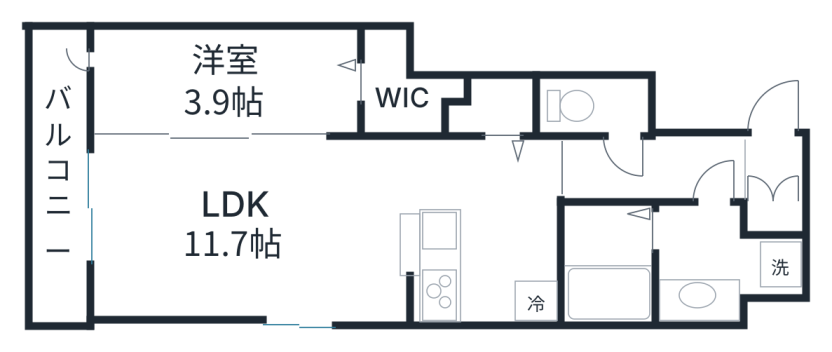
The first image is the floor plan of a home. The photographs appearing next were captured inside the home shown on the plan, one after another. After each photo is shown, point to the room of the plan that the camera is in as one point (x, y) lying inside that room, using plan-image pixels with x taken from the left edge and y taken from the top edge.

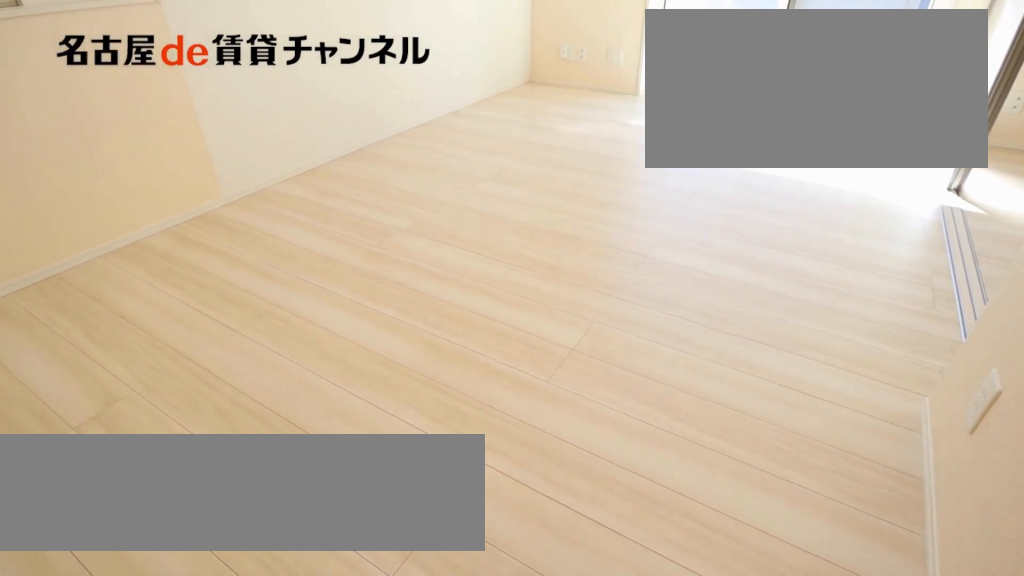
(253, 232)
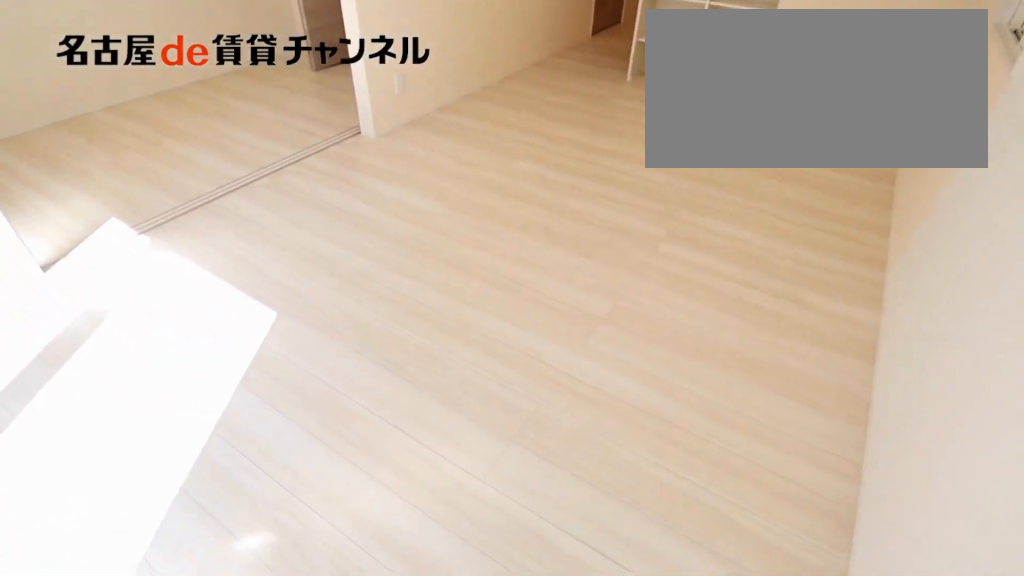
(253, 232)
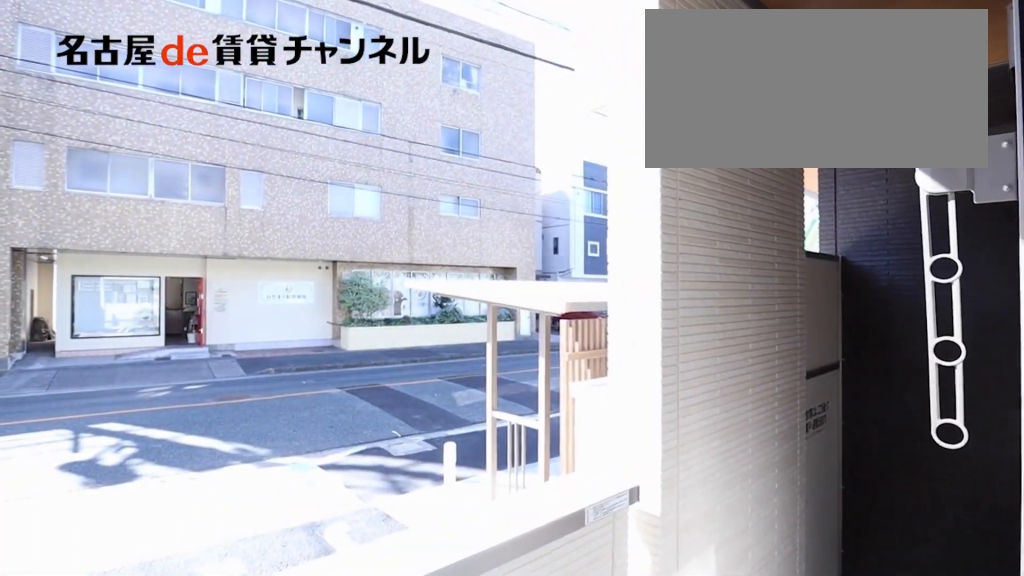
(62, 179)
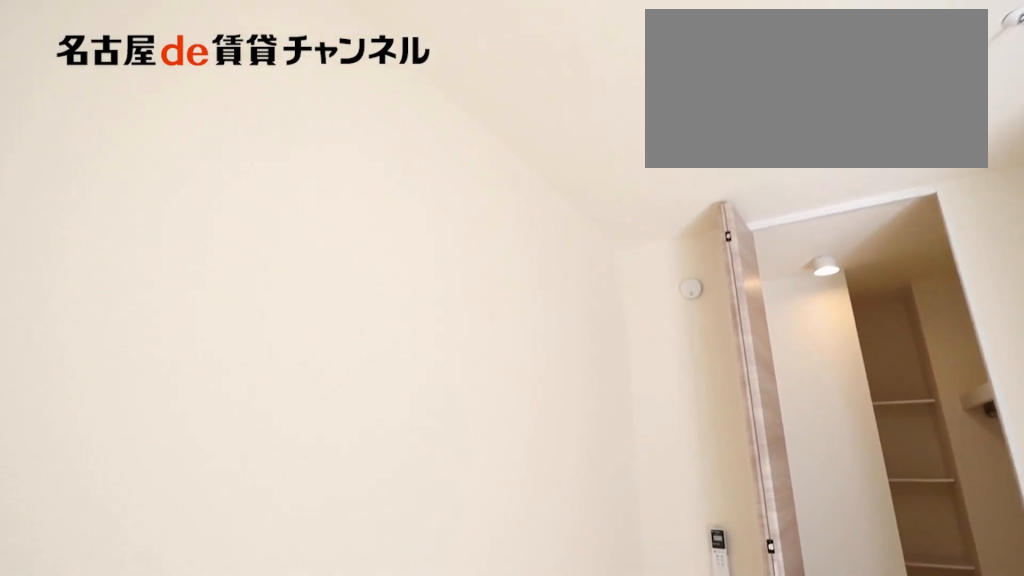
(226, 83)
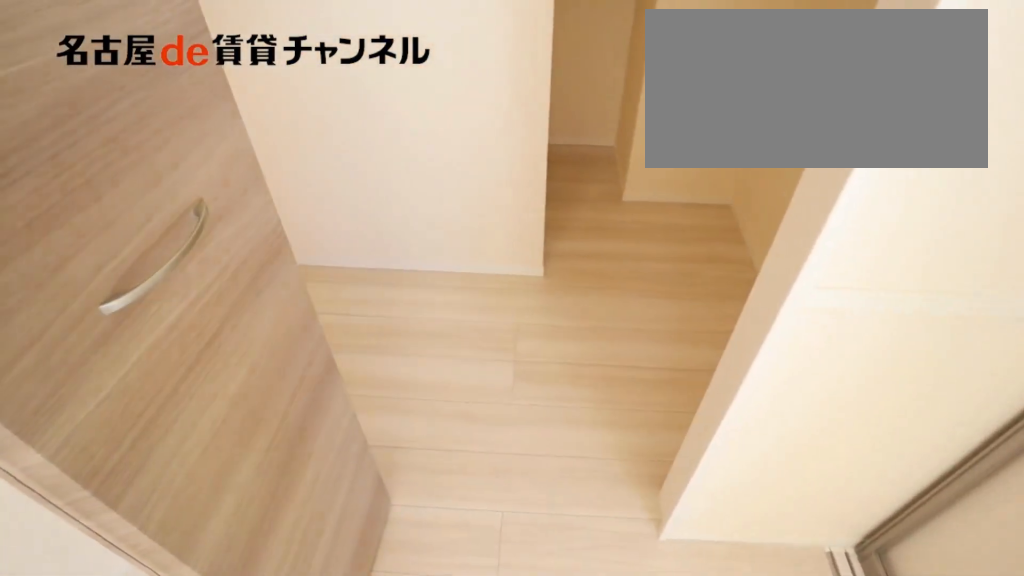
(226, 83)
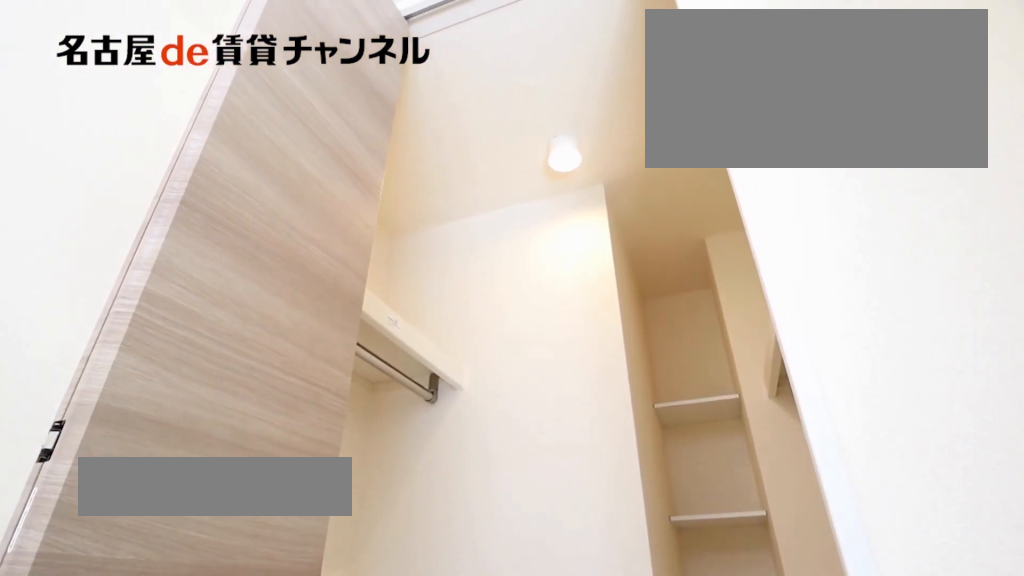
(400, 92)
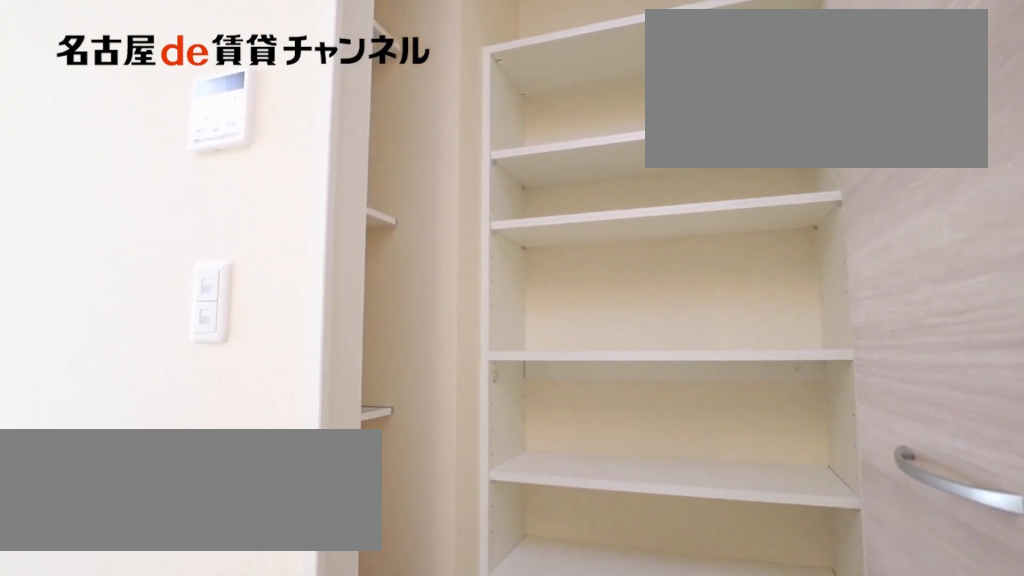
(490, 111)
